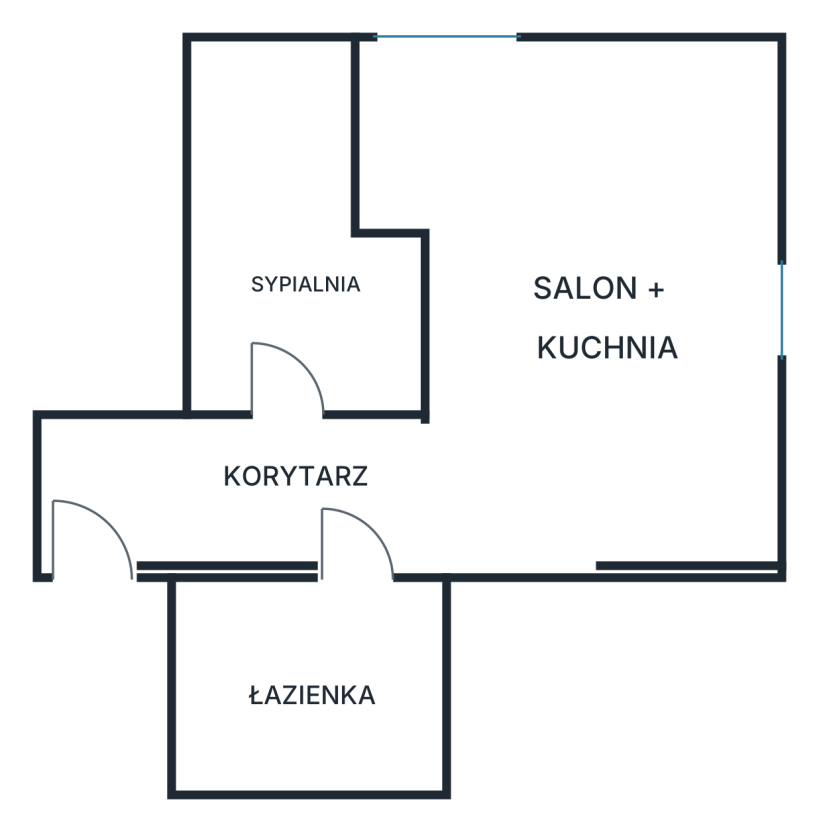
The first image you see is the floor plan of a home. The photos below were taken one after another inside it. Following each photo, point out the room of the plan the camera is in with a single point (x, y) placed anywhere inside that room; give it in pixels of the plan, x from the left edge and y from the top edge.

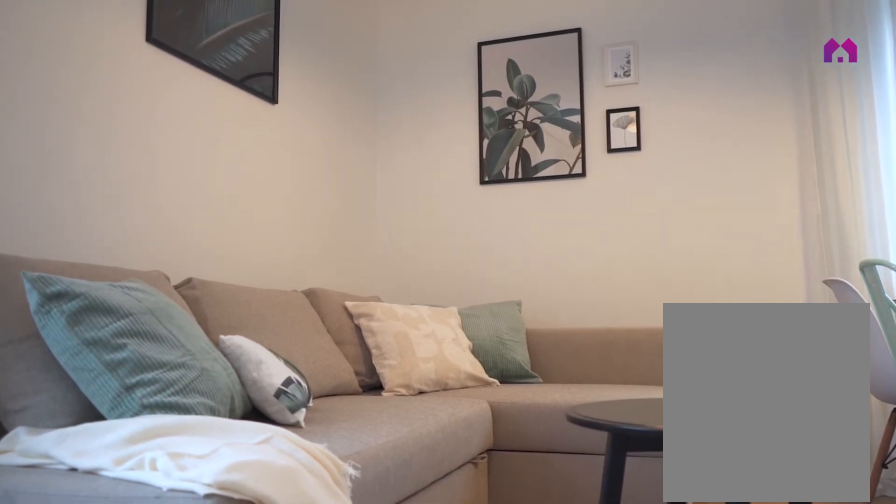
(571, 306)
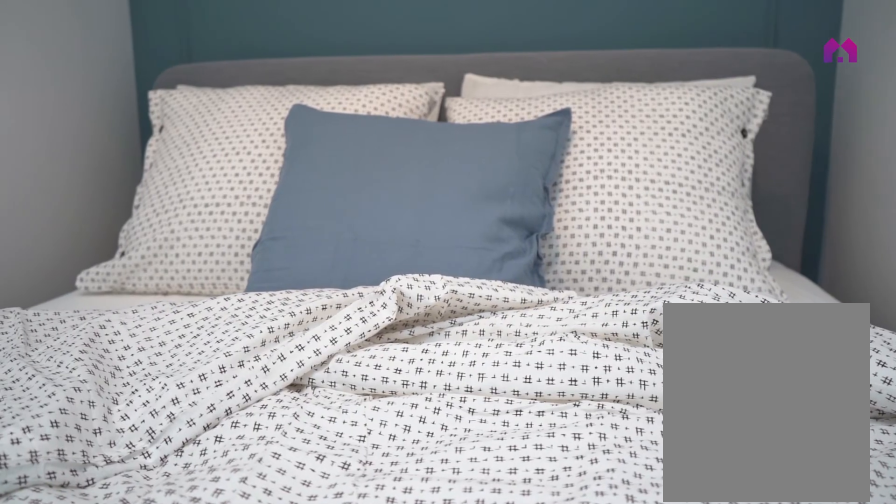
(291, 226)
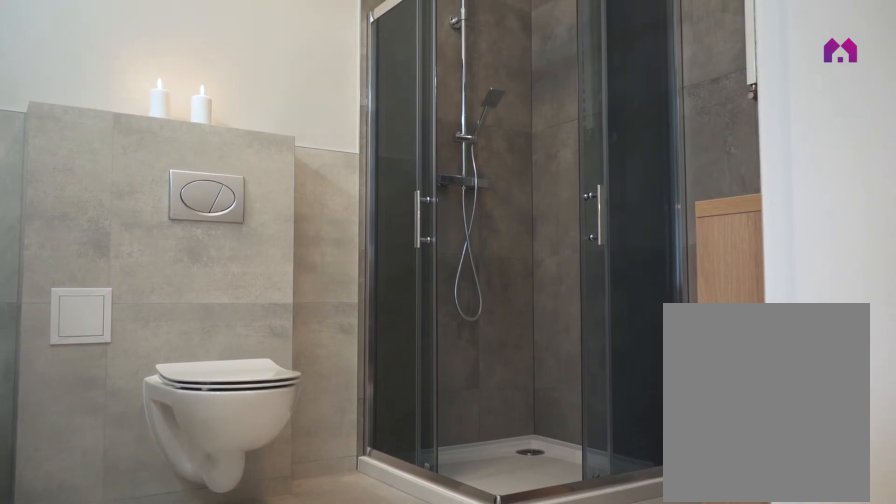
(309, 687)
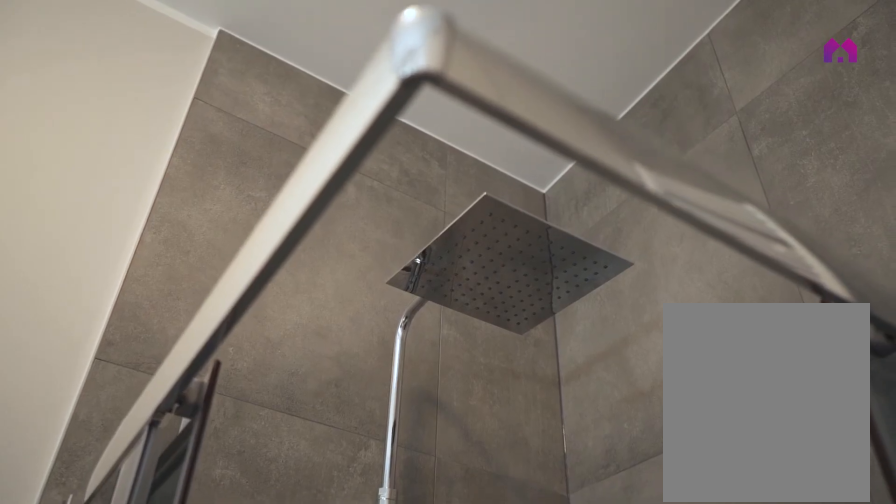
(309, 687)
